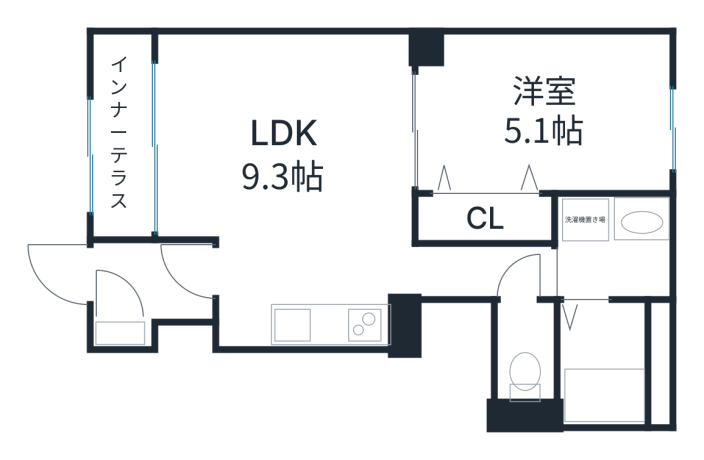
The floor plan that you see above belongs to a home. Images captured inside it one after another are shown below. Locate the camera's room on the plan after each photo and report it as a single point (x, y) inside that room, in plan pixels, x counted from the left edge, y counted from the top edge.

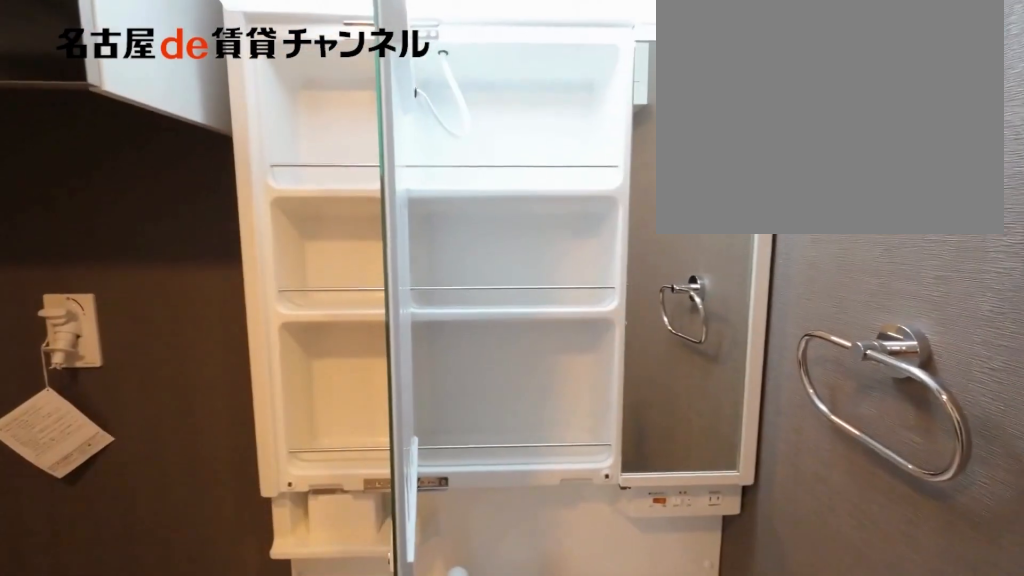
(612, 245)
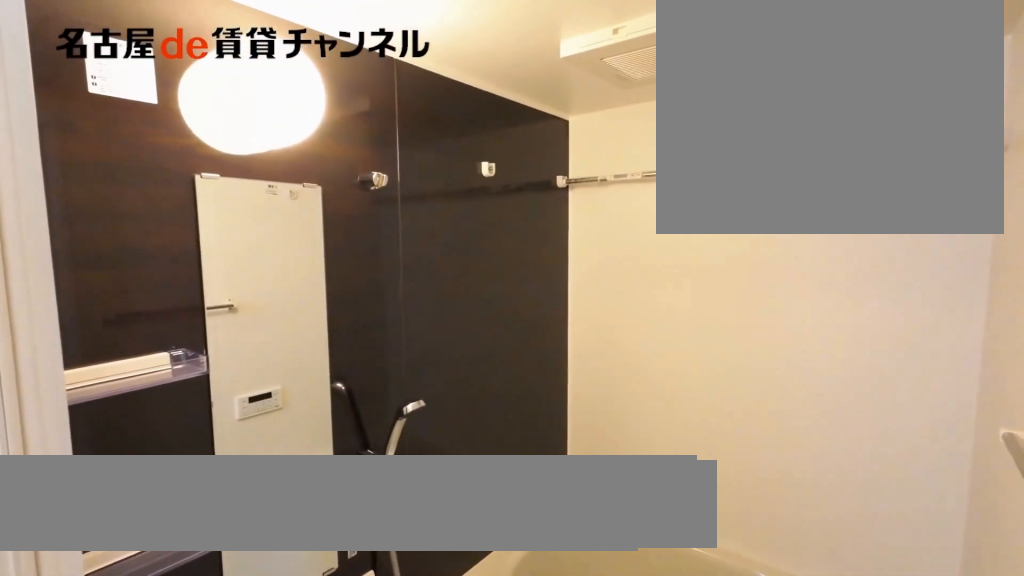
(612, 360)
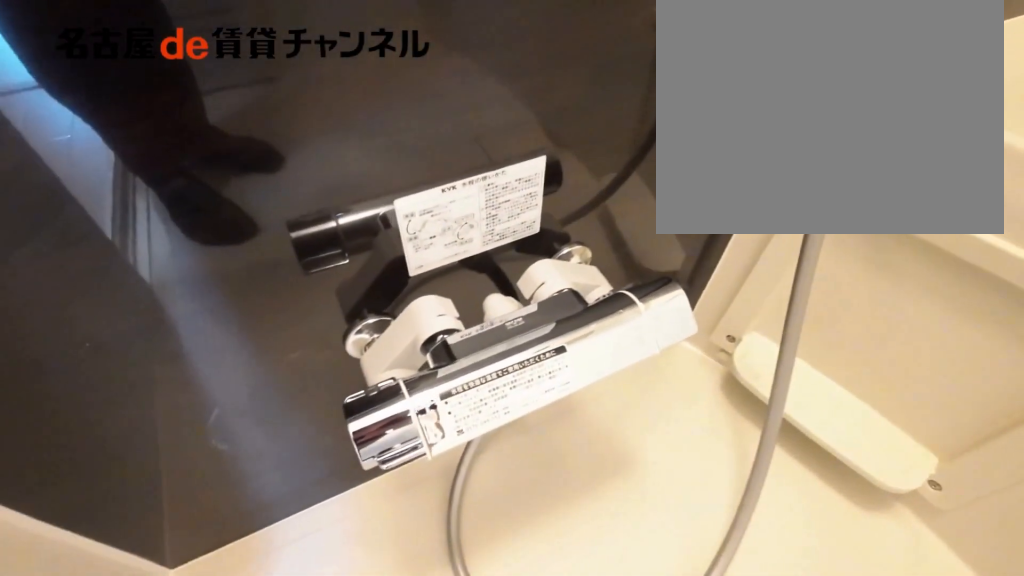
(612, 360)
